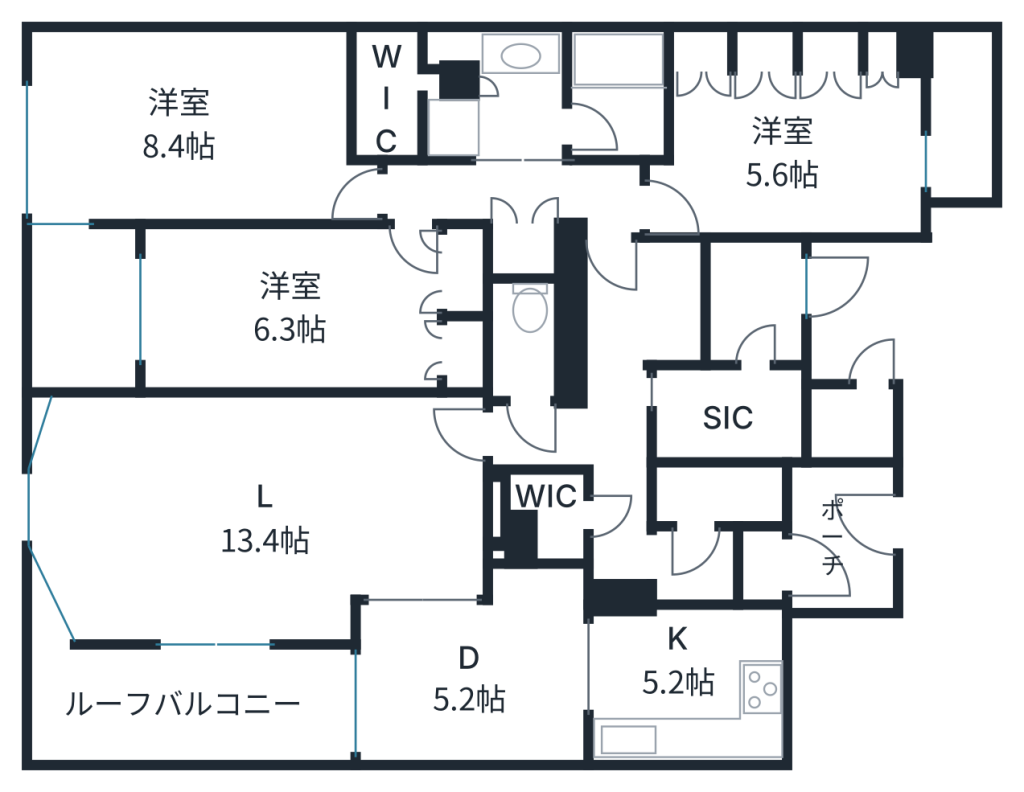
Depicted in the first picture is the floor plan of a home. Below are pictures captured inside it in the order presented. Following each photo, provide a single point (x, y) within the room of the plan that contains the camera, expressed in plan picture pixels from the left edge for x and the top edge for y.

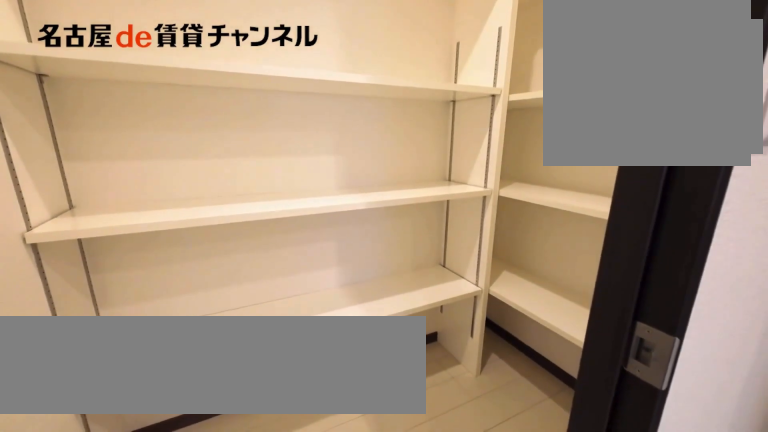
(718, 496)
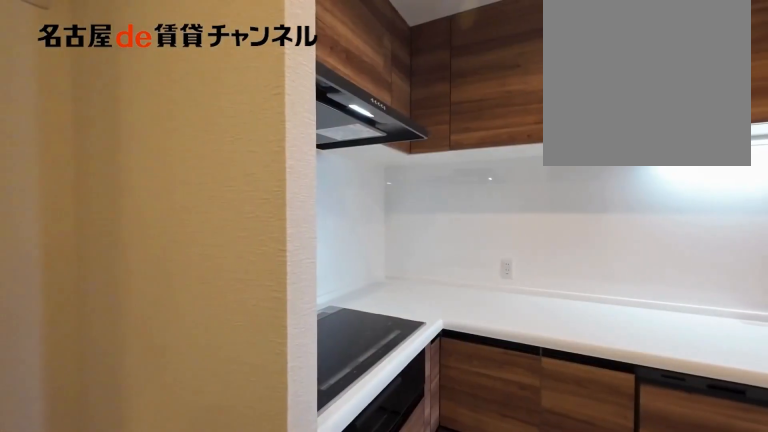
(688, 684)
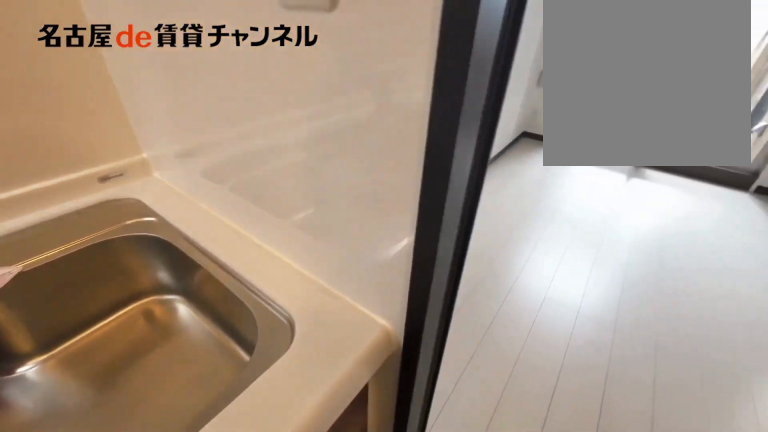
(688, 684)
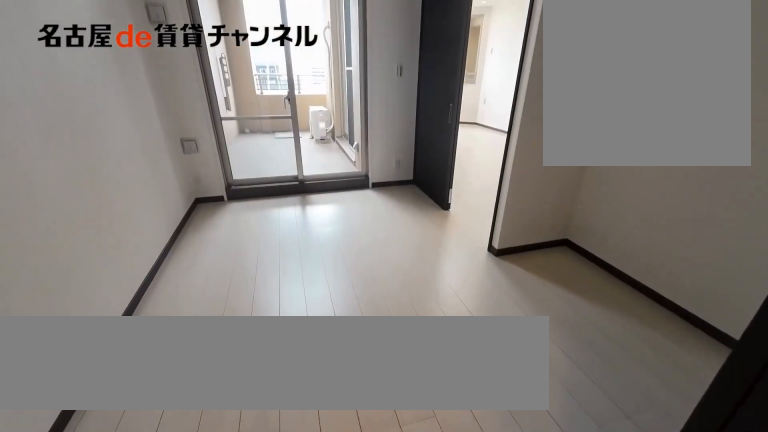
(476, 674)
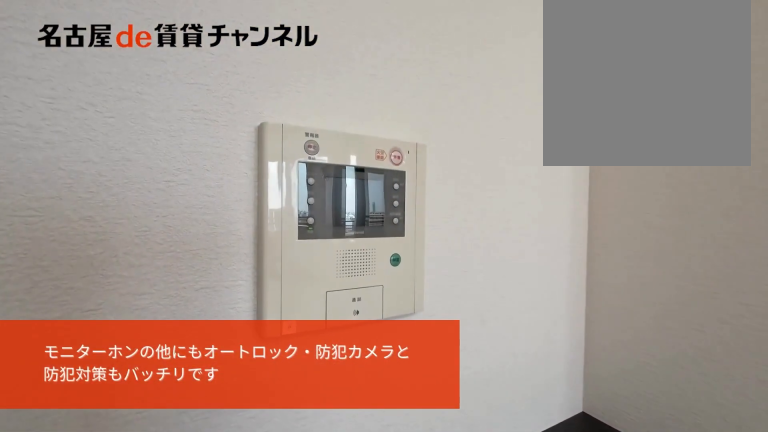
(256, 511)
